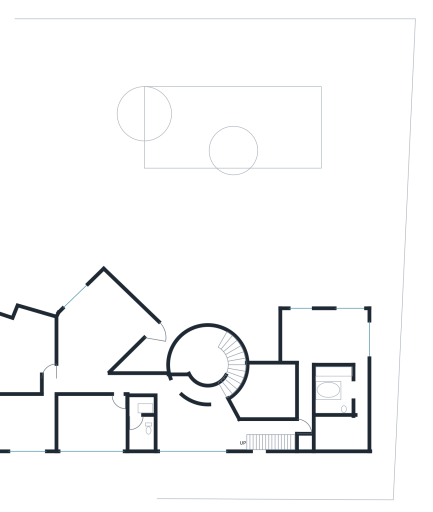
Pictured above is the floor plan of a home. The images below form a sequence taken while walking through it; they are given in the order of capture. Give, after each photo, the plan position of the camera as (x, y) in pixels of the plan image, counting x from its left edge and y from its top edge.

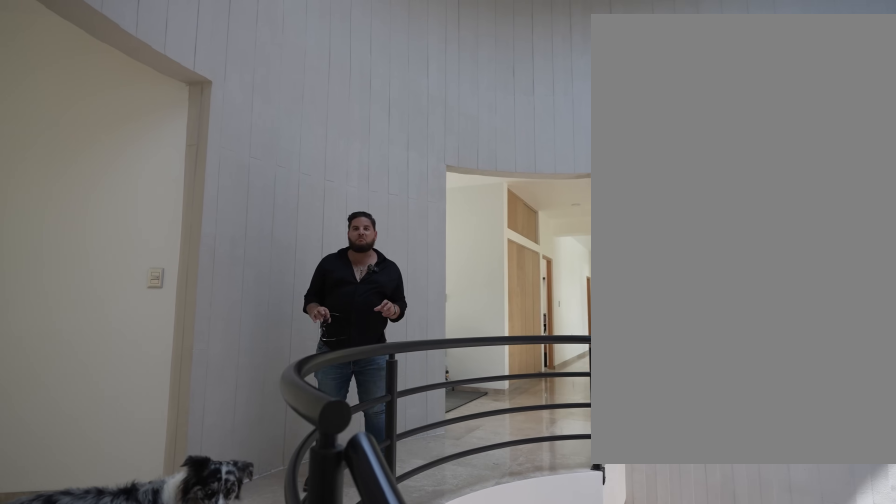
(228, 384)
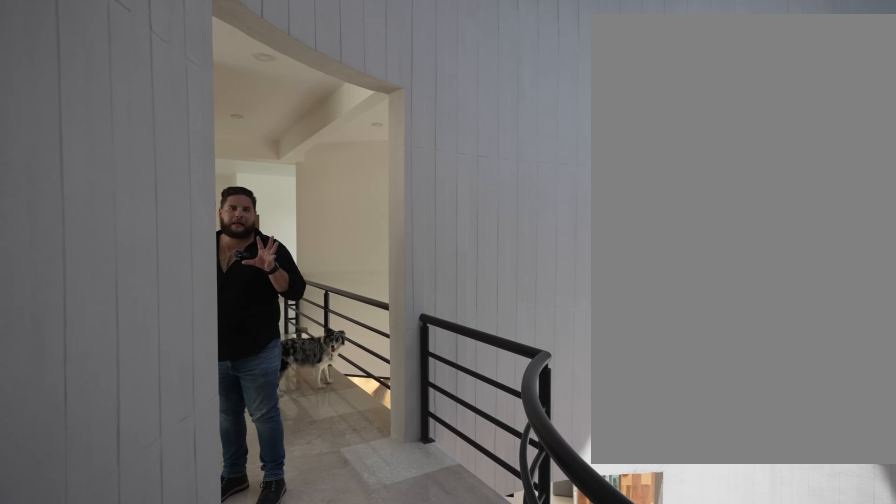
(217, 389)
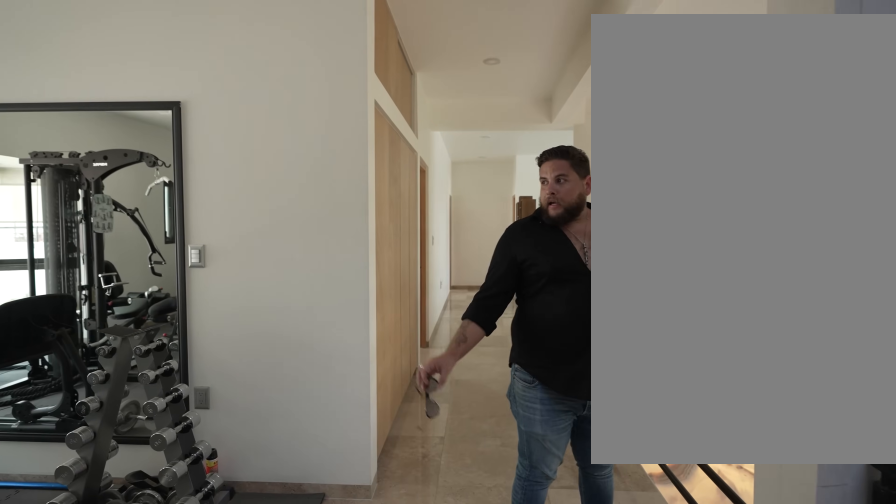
(206, 389)
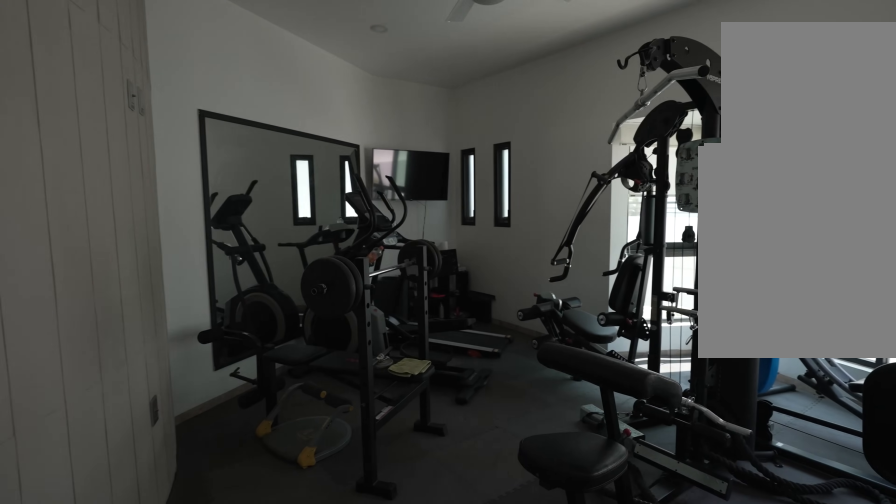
(182, 384)
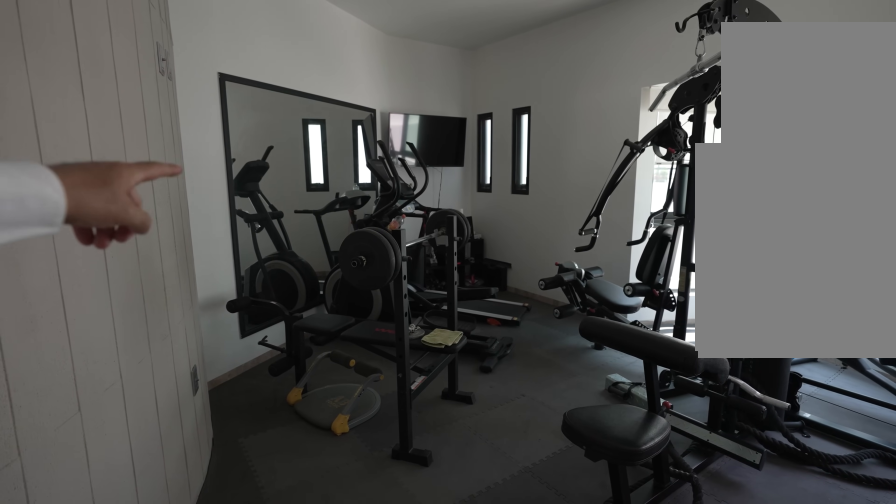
(182, 384)
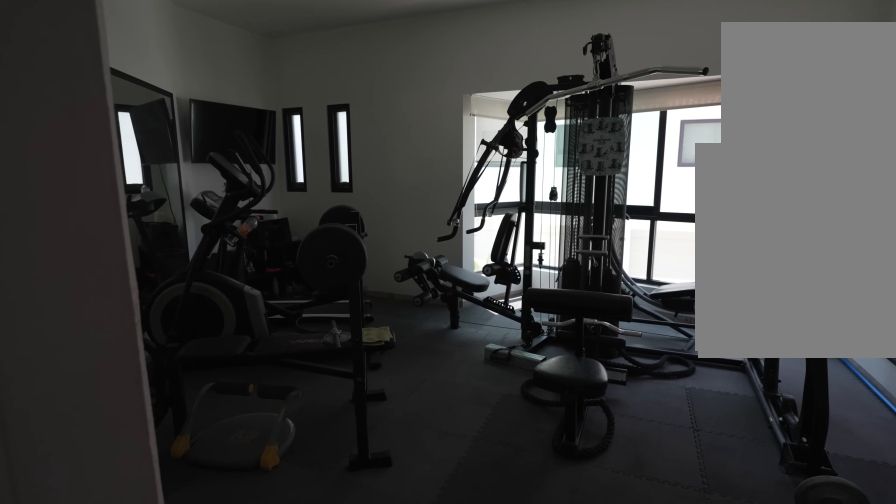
(182, 385)
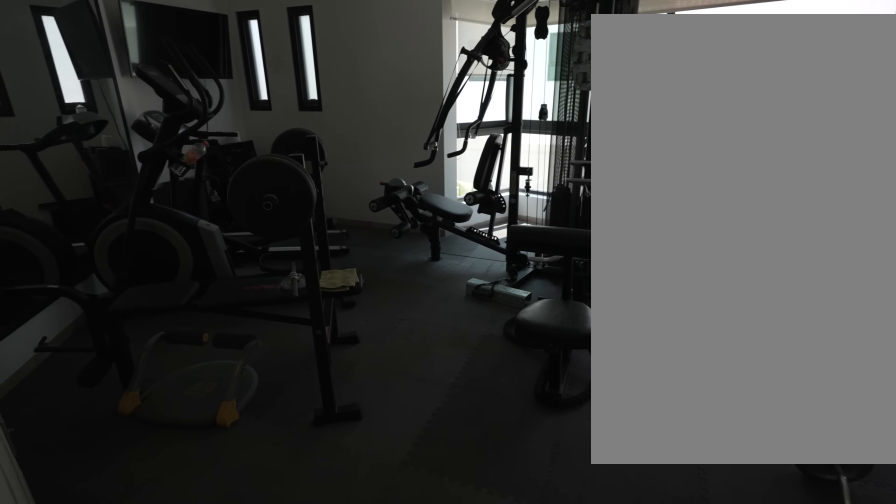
(182, 384)
